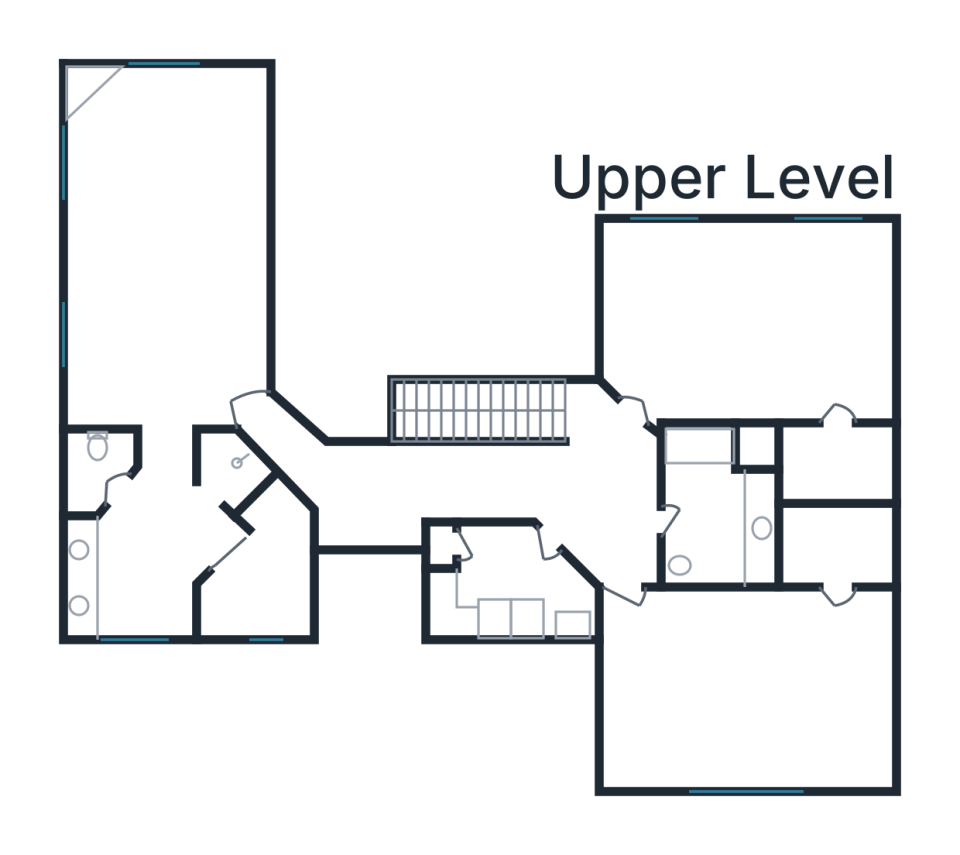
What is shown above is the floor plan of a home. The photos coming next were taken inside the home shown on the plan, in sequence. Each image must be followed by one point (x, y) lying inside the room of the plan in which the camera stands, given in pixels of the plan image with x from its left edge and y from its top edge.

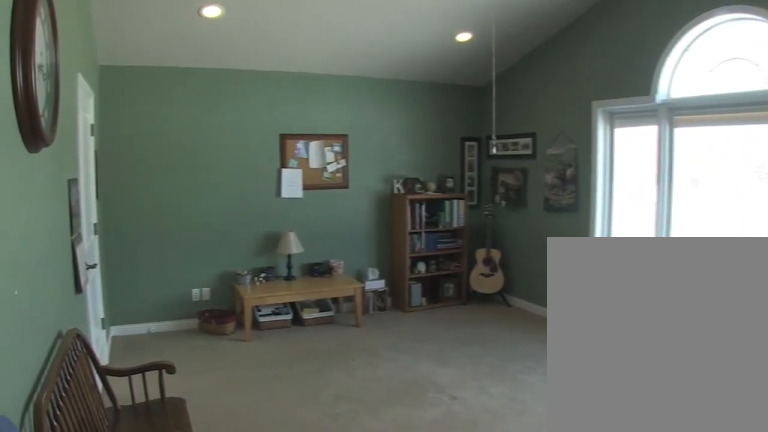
(743, 687)
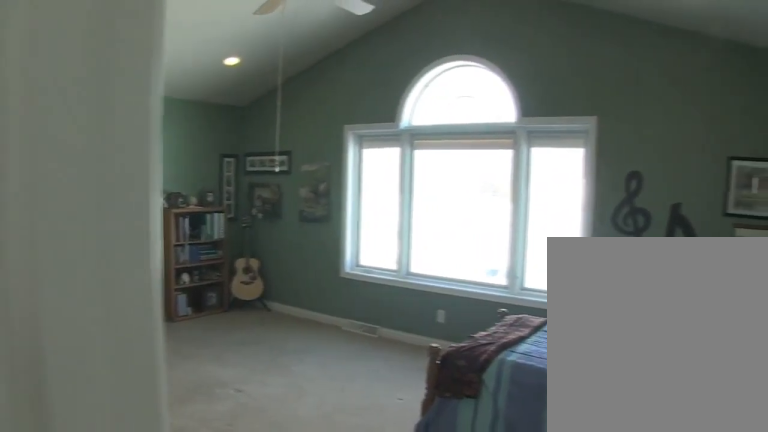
(743, 687)
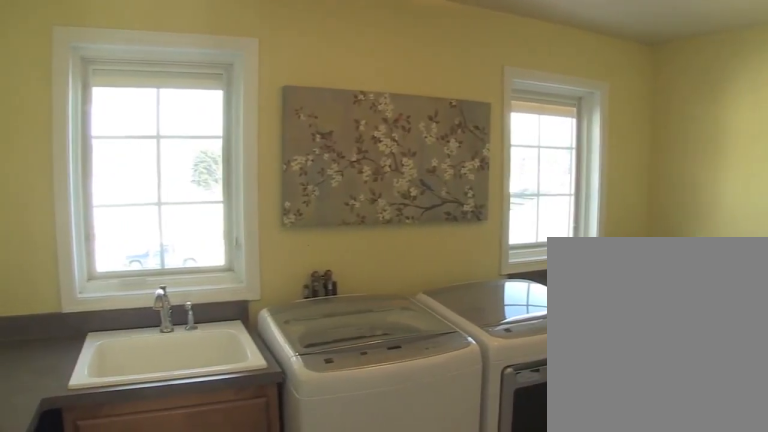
(512, 588)
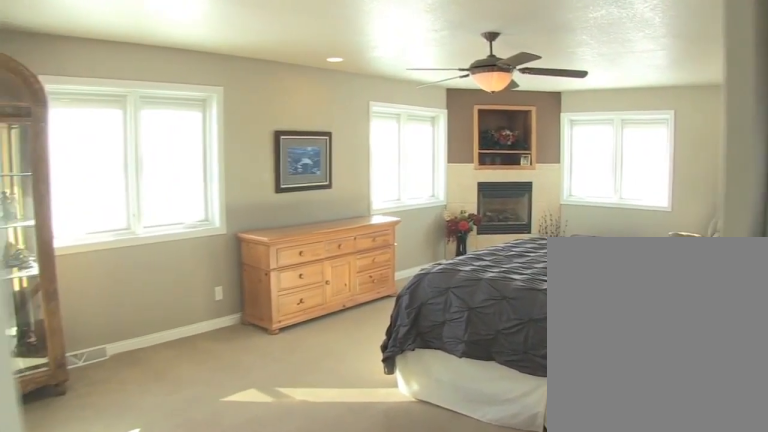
(170, 249)
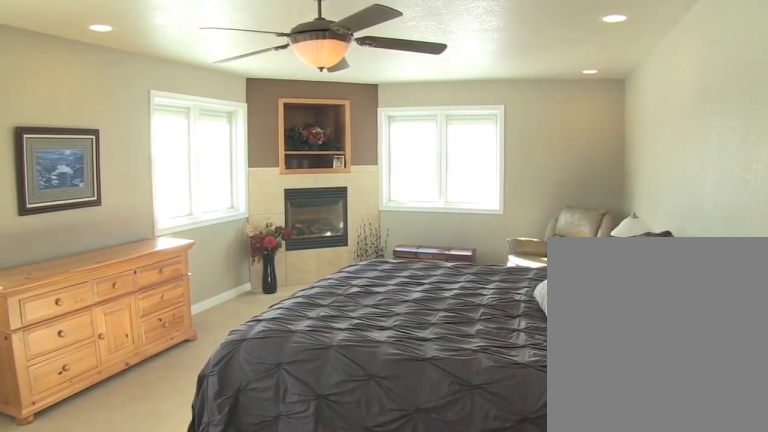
(170, 249)
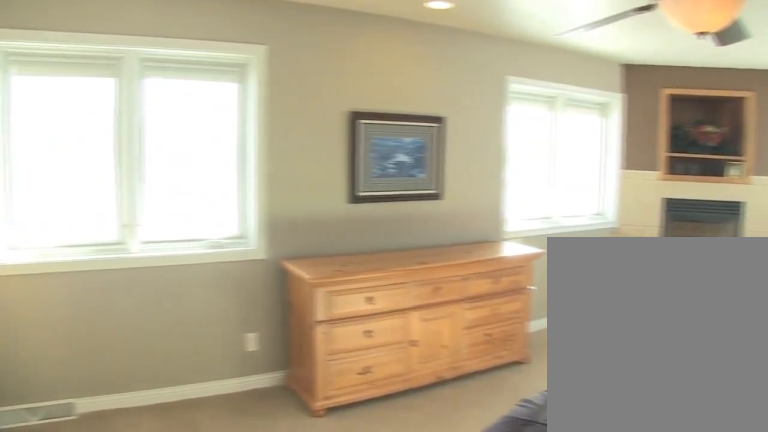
(170, 249)
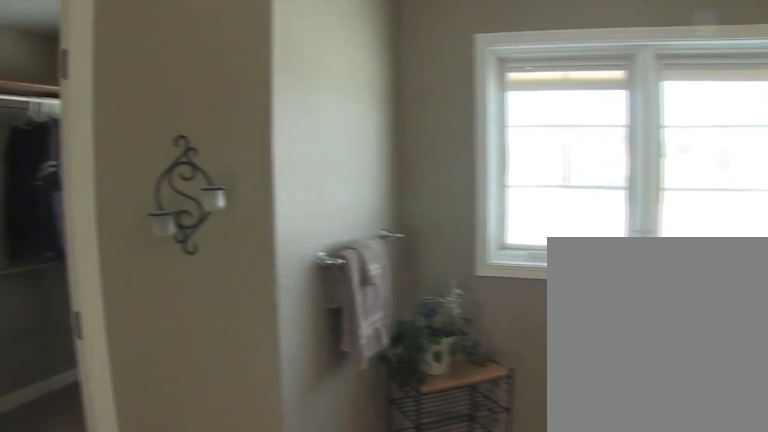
(150, 547)
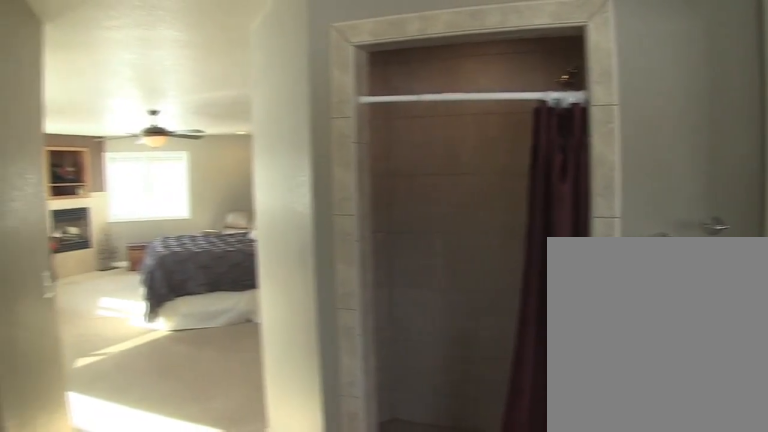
(150, 547)
